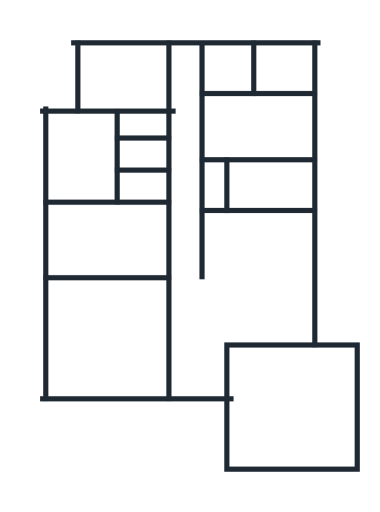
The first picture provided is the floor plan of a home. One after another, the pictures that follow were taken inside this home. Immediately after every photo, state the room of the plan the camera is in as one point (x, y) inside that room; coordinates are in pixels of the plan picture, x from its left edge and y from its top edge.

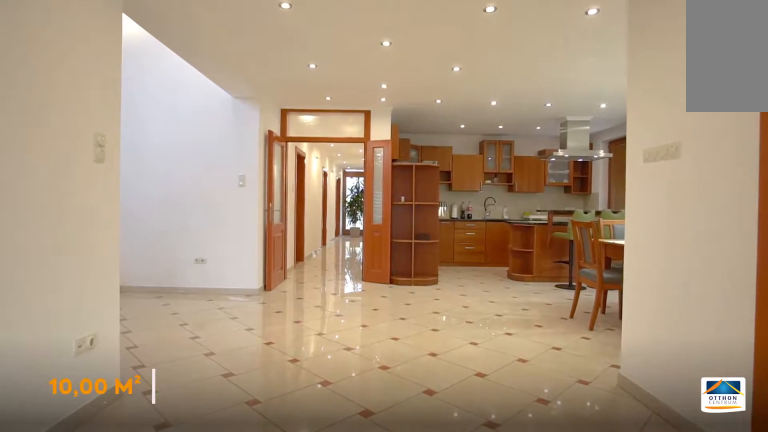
(199, 361)
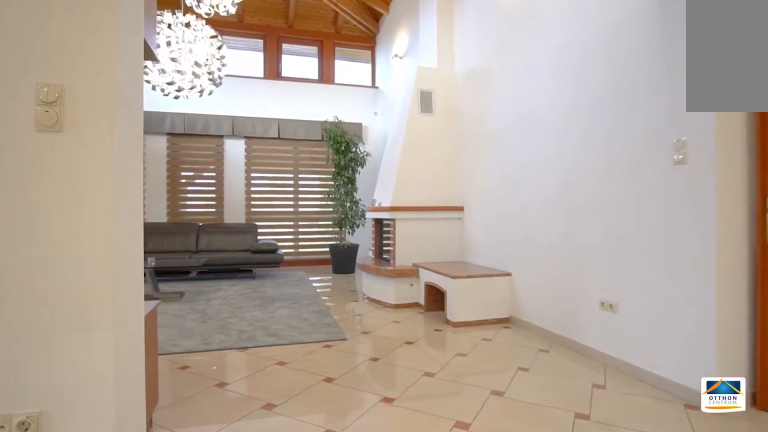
(200, 362)
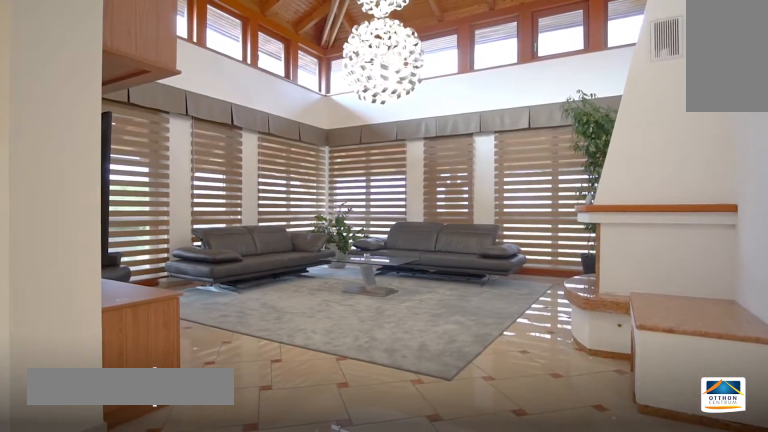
(111, 343)
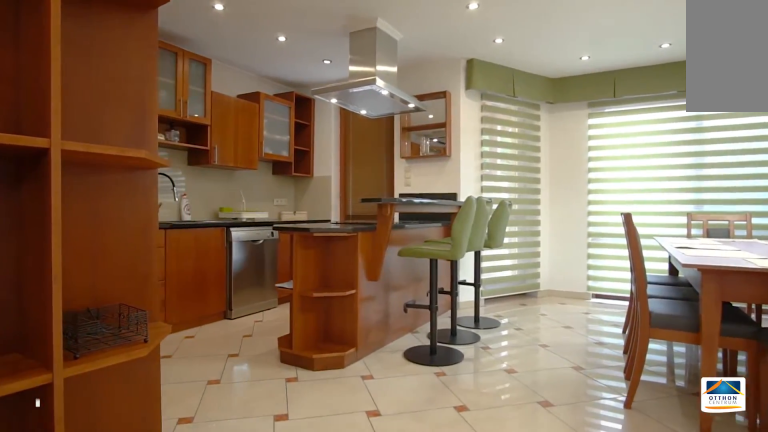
(264, 284)
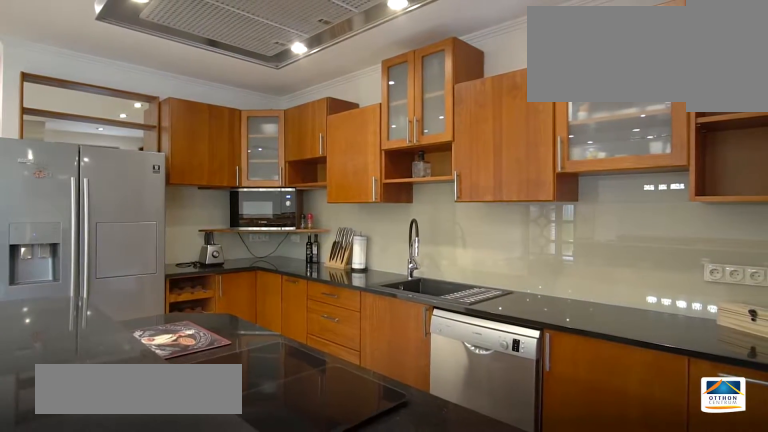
(258, 241)
